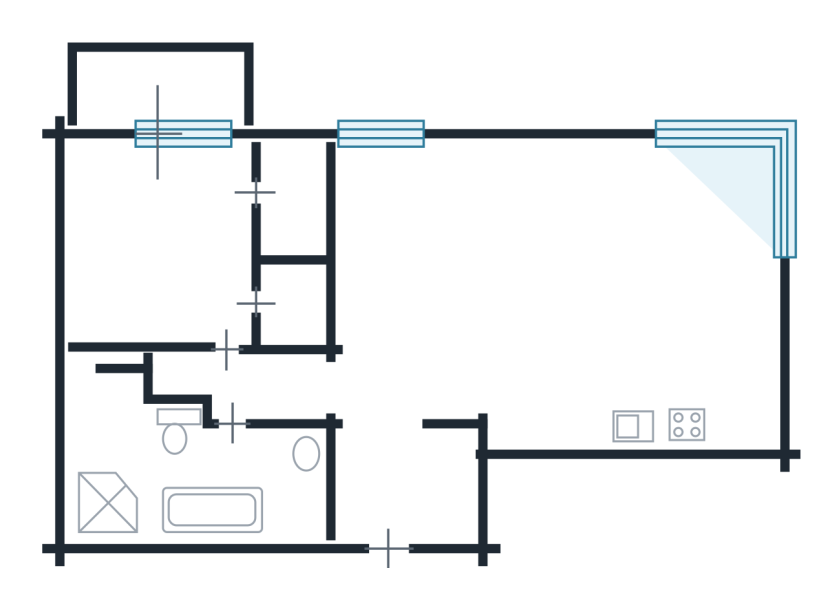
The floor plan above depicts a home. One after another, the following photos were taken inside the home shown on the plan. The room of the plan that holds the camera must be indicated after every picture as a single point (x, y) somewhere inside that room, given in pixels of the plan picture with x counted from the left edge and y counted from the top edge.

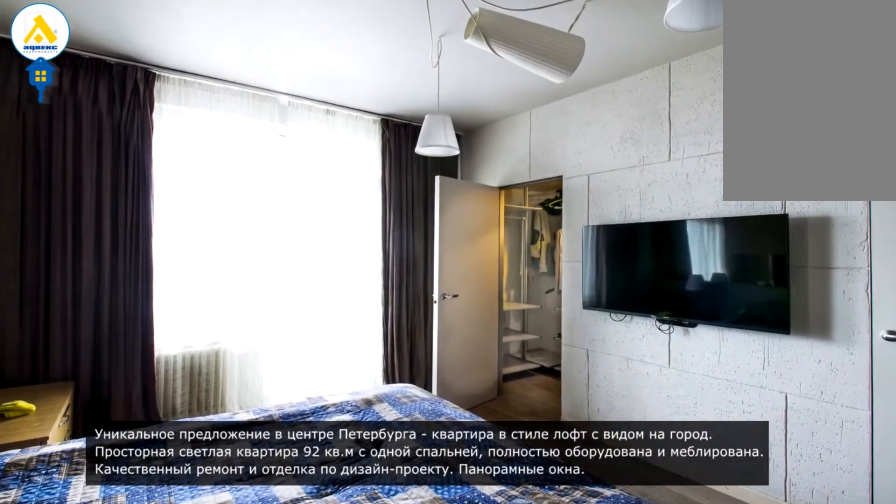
(158, 242)
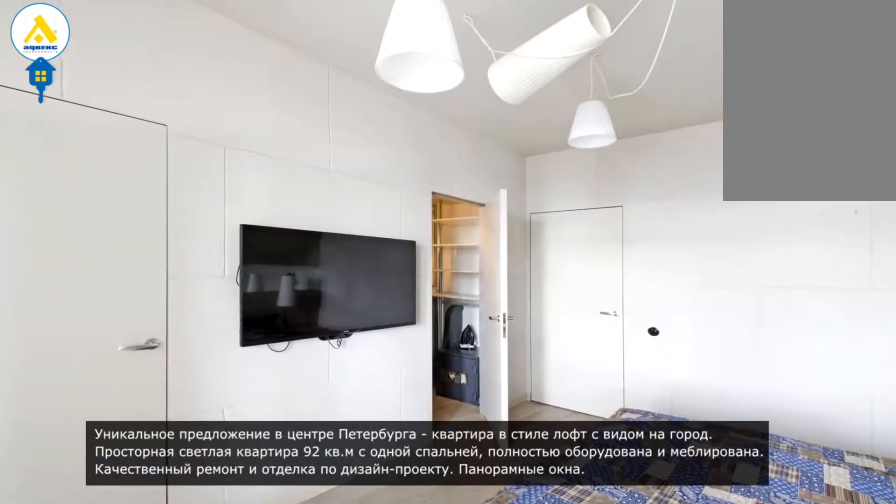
(158, 242)
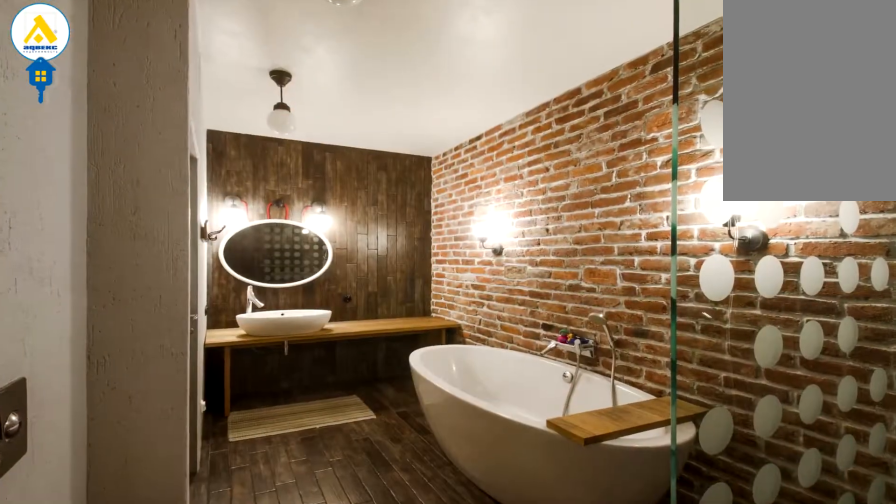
(142, 467)
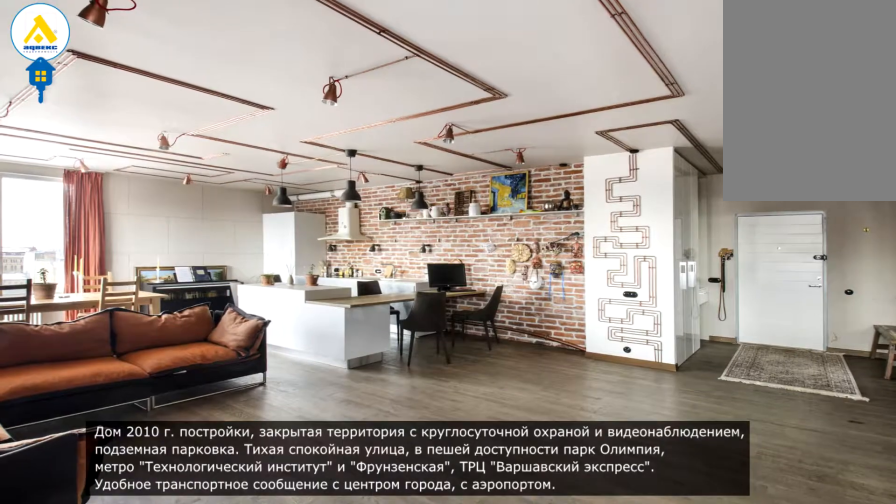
(471, 313)
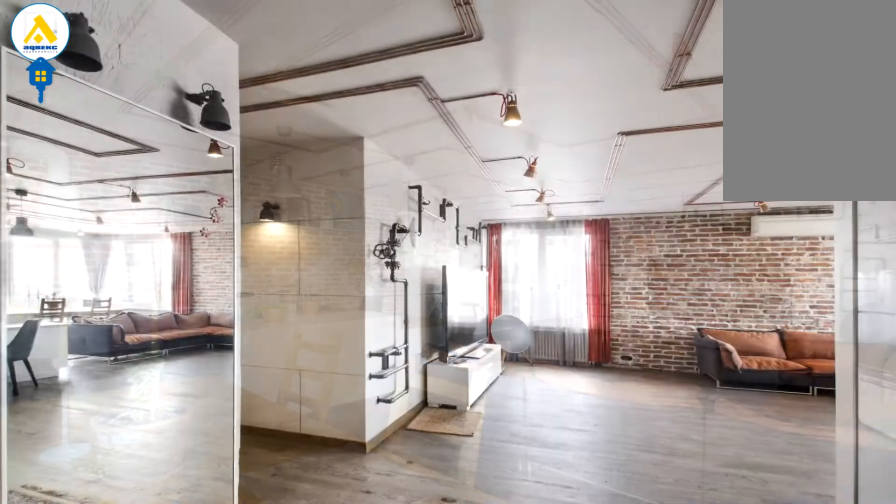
(471, 313)
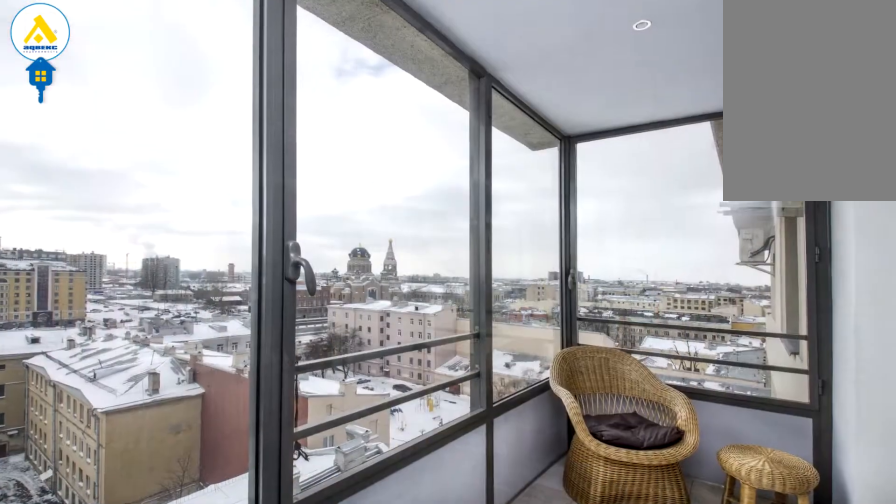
(169, 90)
